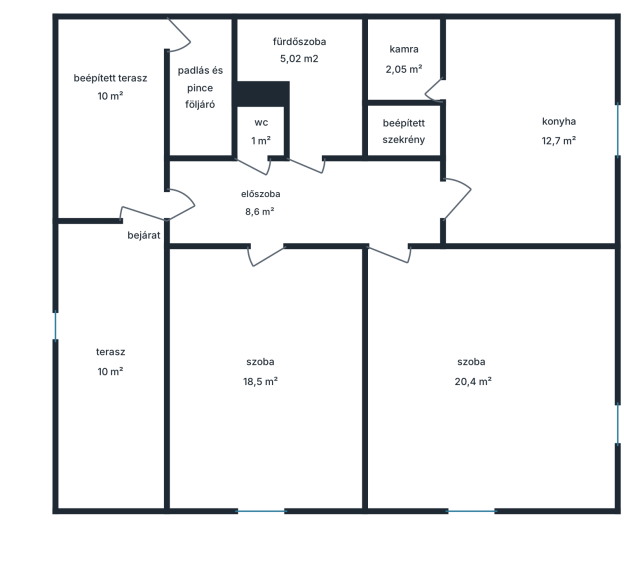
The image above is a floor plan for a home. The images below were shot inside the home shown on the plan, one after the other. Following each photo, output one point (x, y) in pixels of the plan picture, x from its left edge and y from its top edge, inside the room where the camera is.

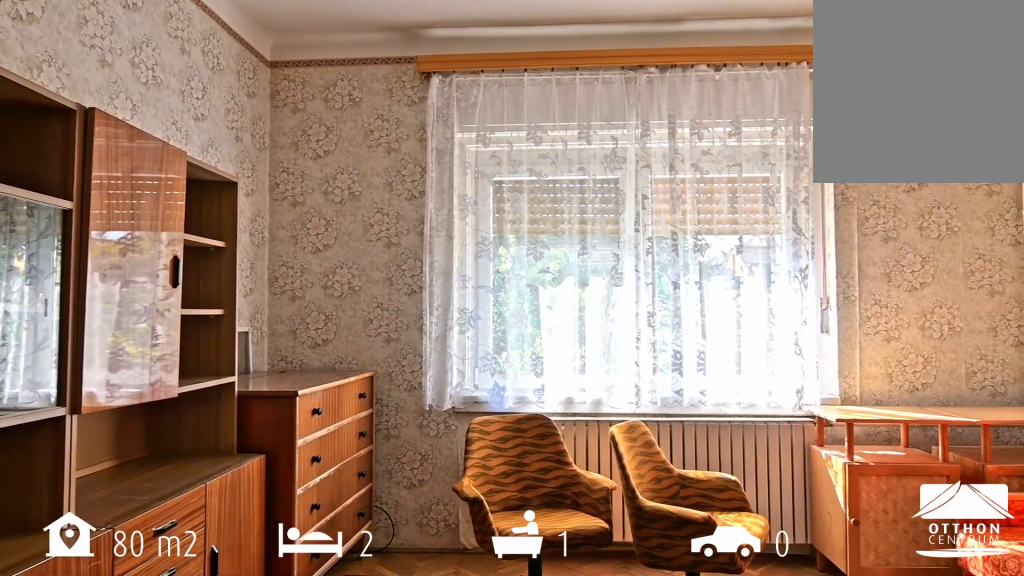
(268, 346)
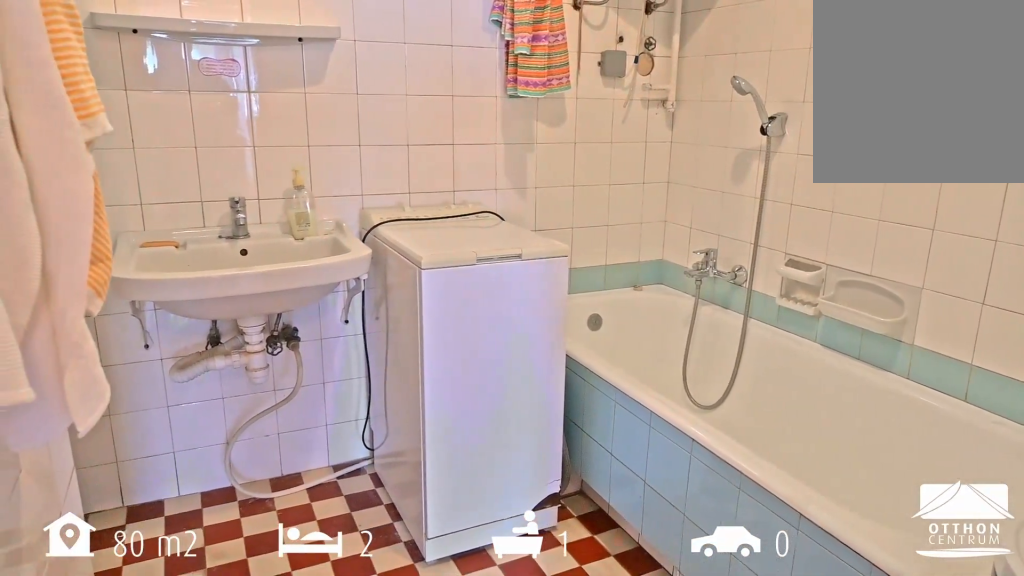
(326, 95)
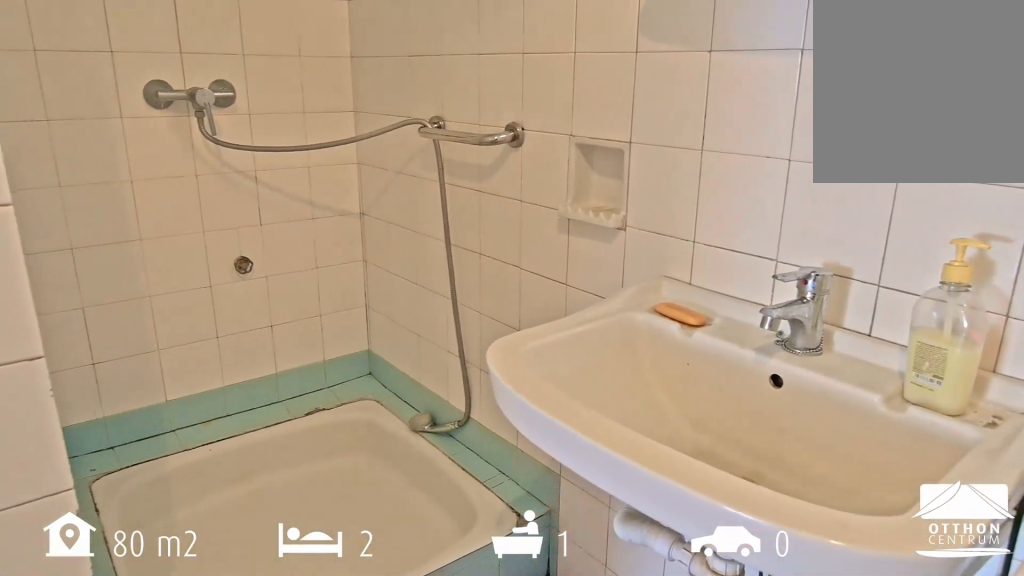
(326, 95)
